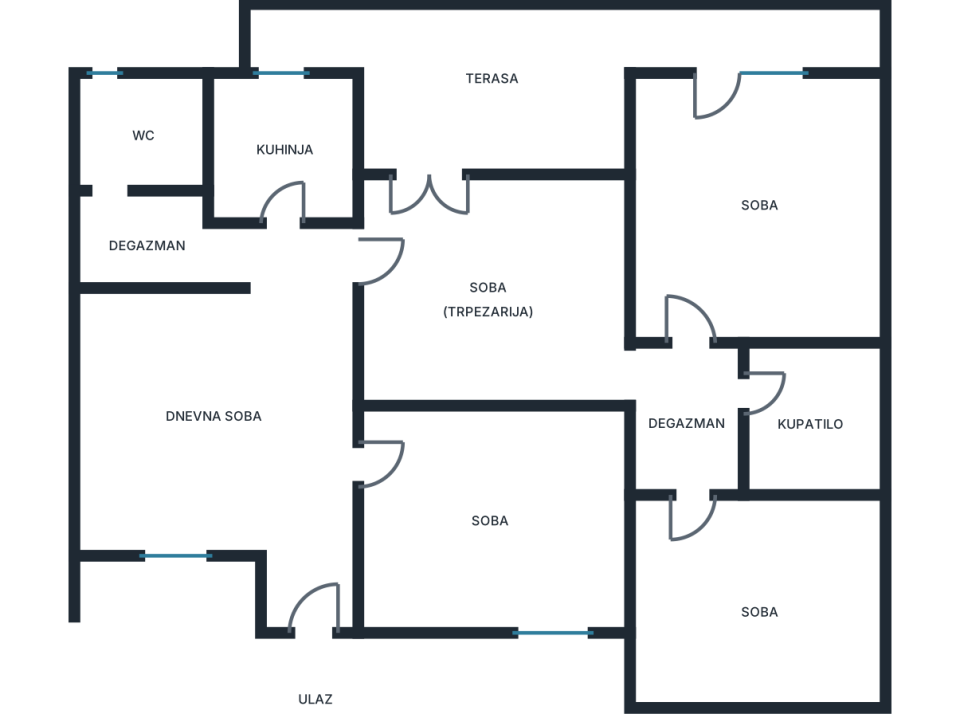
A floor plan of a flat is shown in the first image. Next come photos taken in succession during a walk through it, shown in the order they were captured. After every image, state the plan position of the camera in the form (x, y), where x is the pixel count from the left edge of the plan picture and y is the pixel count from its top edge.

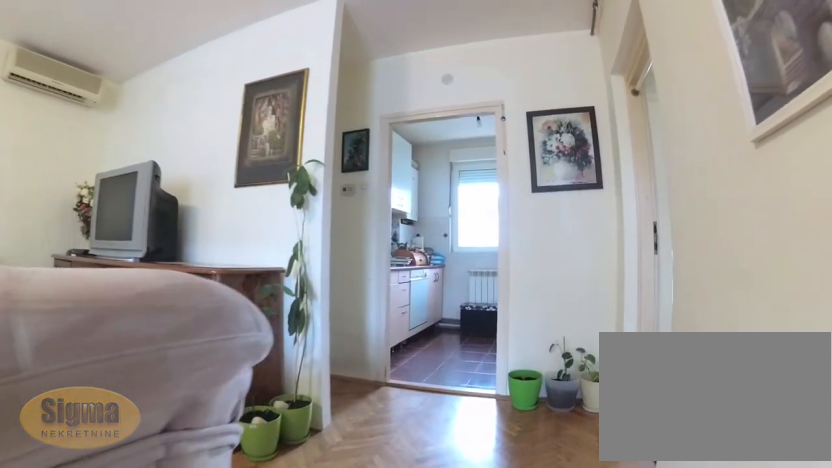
(314, 440)
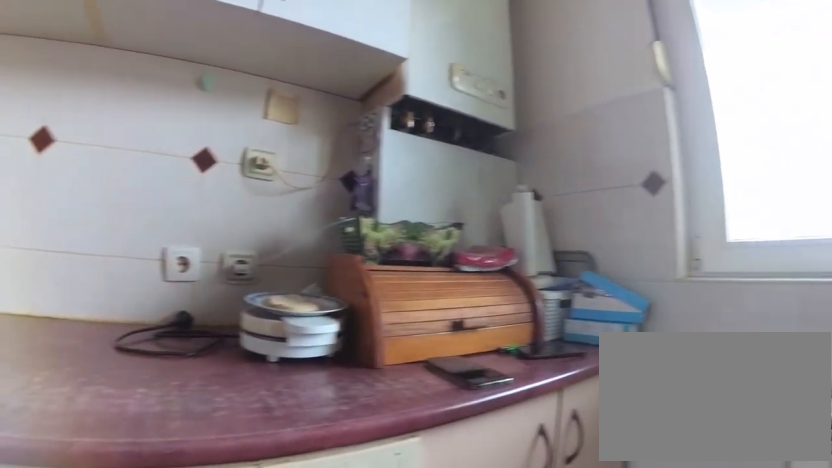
(300, 131)
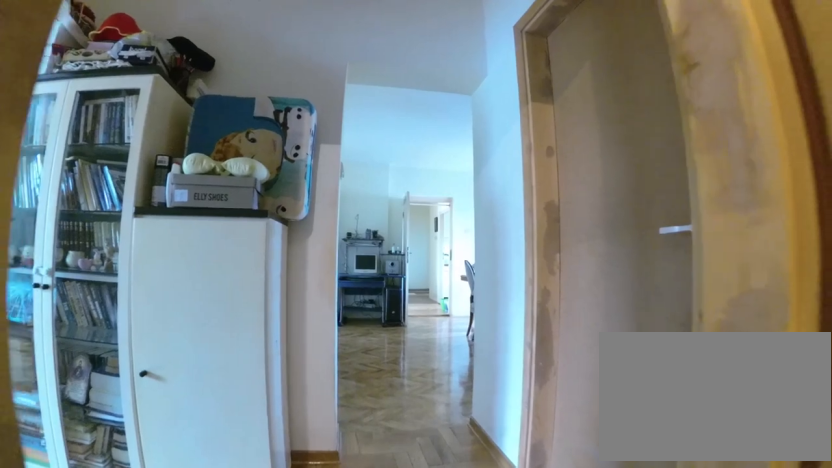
(772, 398)
